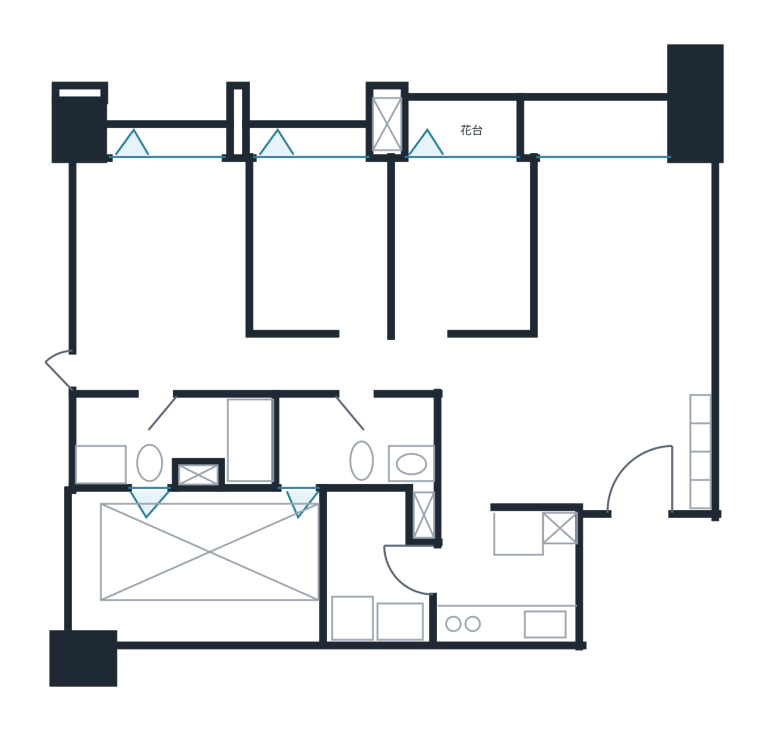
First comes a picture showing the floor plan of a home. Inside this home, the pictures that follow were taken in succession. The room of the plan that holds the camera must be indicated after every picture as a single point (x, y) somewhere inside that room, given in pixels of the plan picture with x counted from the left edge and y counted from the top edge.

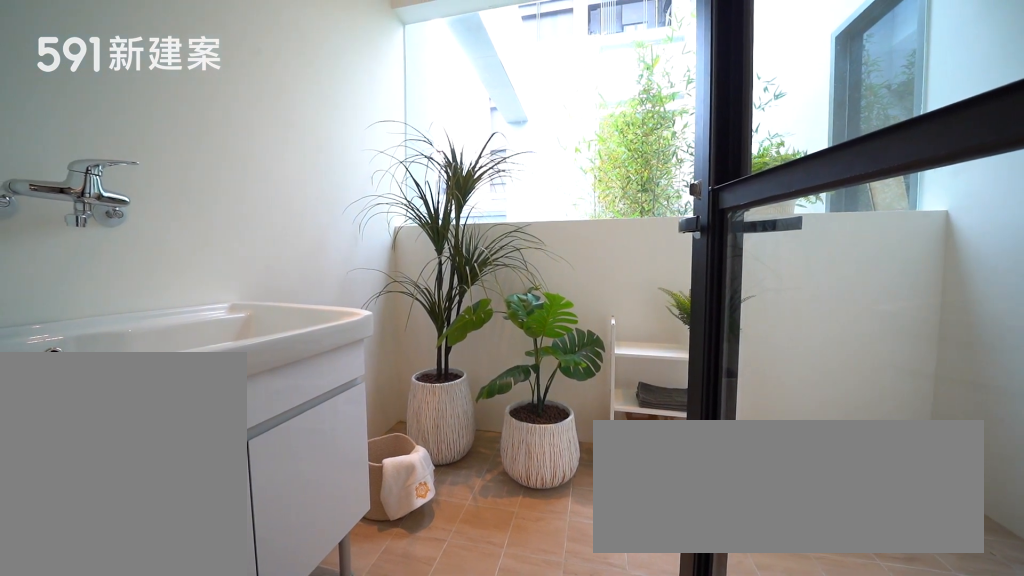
(382, 565)
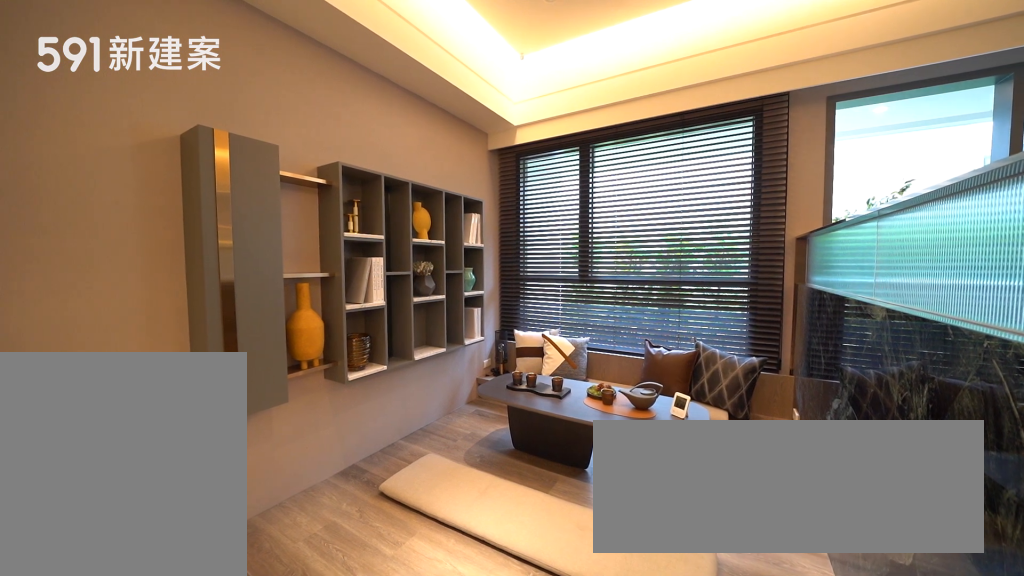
(458, 242)
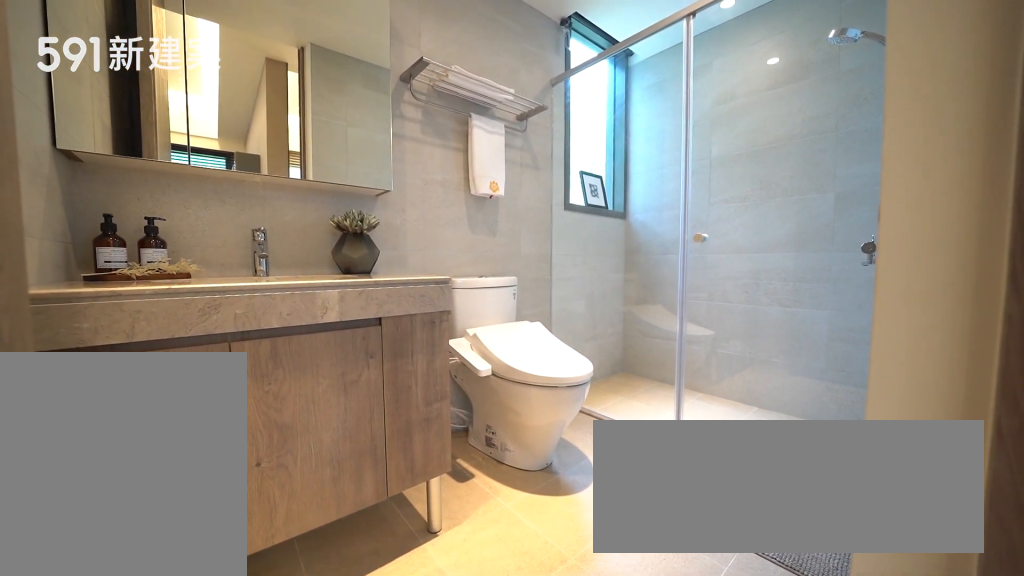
(352, 441)
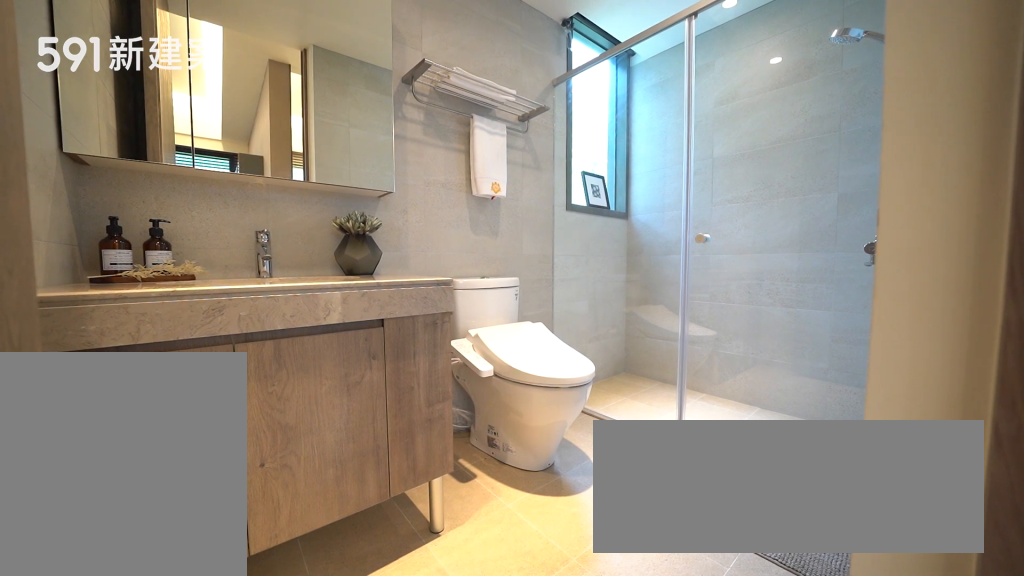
(352, 441)
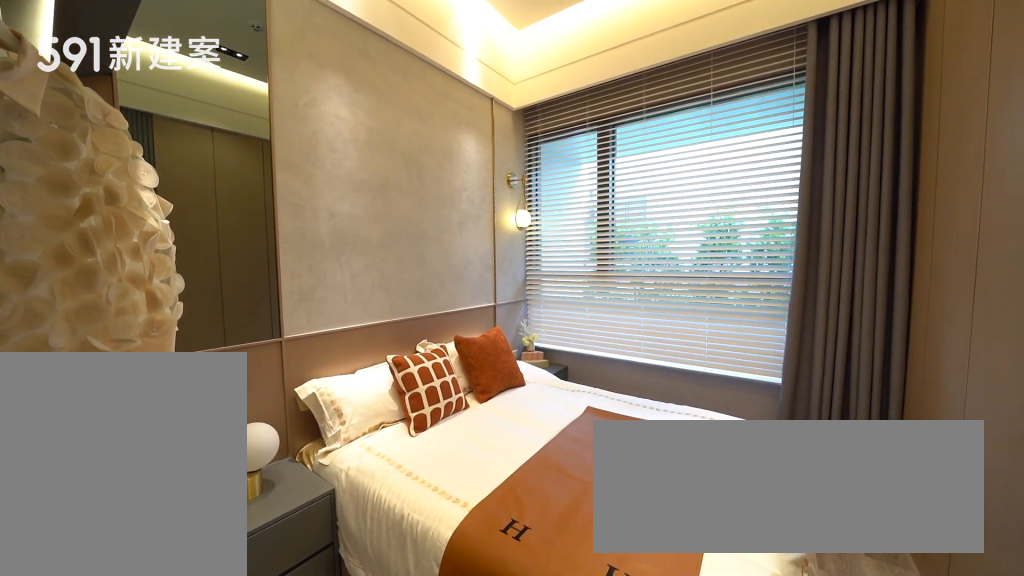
(318, 245)
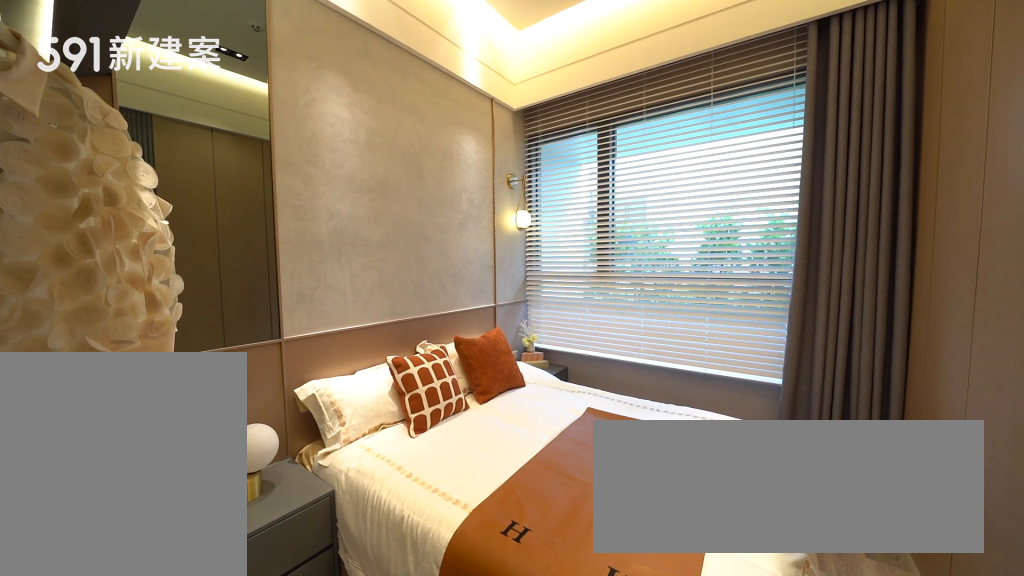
(318, 245)
